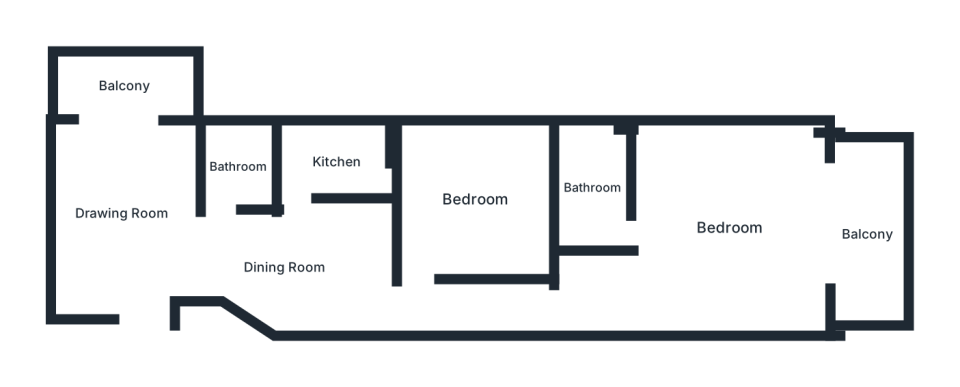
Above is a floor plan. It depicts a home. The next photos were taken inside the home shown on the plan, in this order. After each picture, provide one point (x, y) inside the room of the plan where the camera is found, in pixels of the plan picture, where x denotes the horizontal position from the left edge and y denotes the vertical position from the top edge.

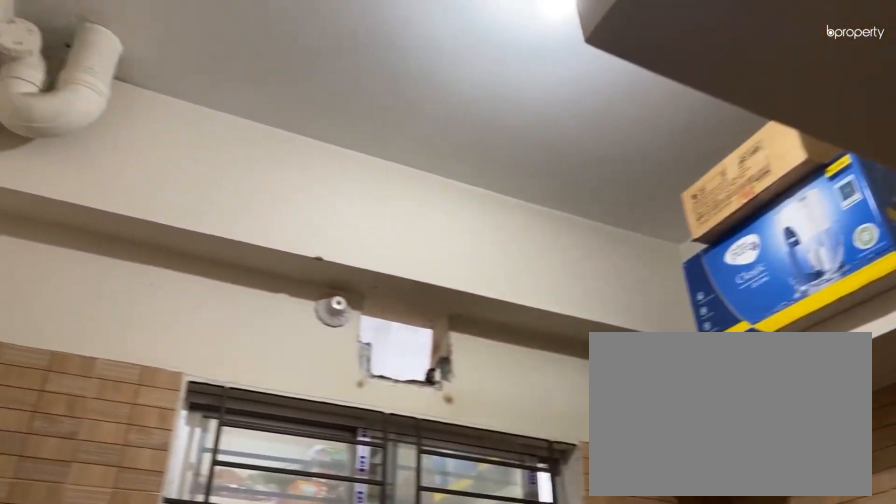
(338, 157)
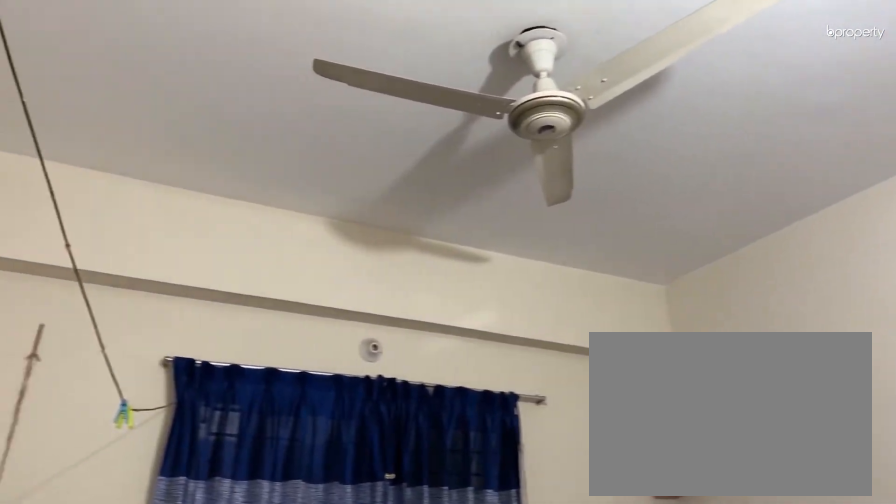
(473, 199)
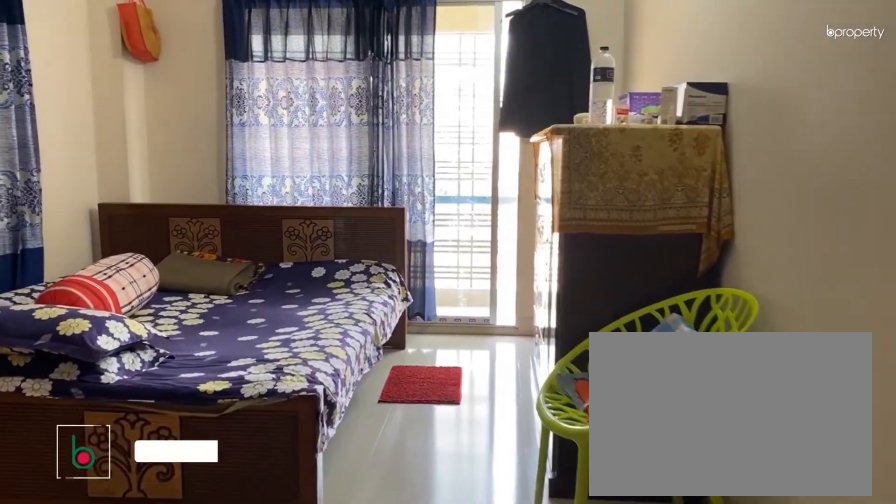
(730, 226)
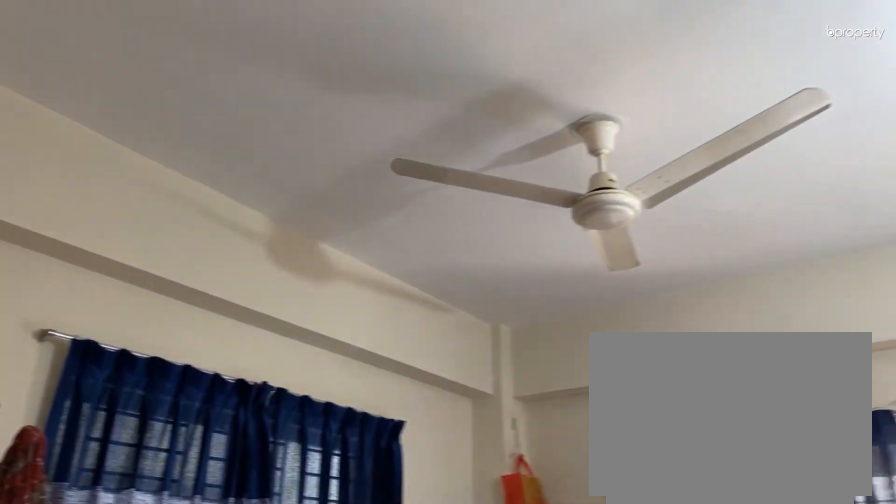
(730, 226)
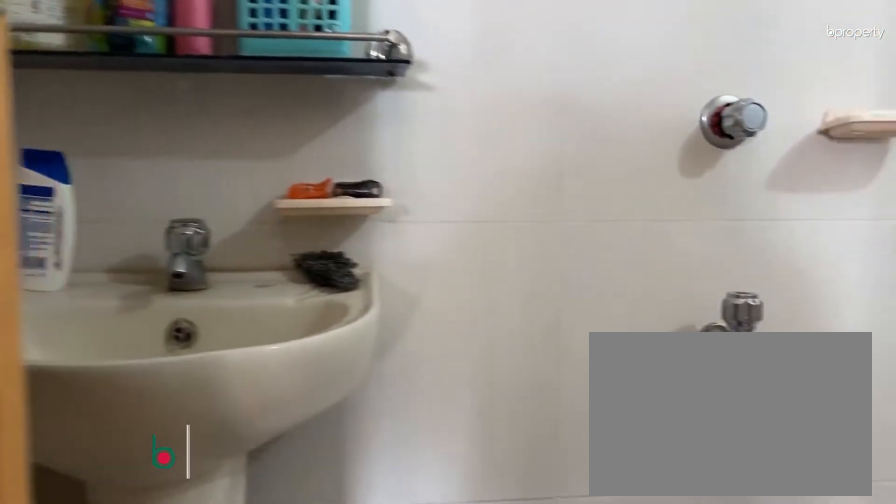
(591, 189)
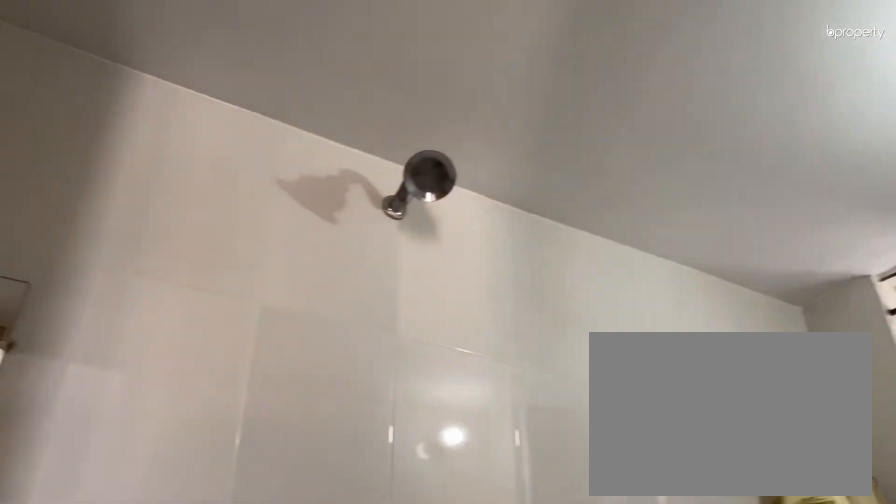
(591, 189)
